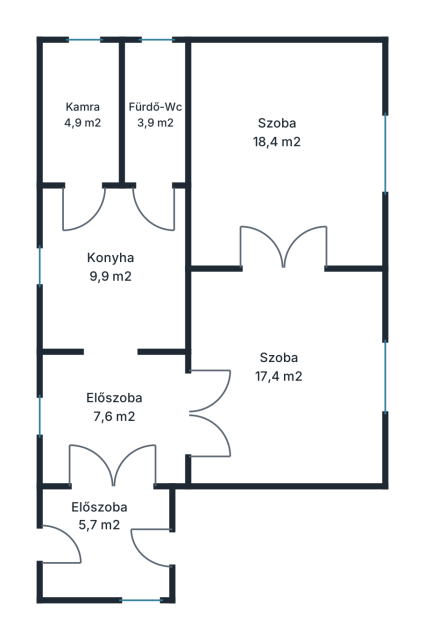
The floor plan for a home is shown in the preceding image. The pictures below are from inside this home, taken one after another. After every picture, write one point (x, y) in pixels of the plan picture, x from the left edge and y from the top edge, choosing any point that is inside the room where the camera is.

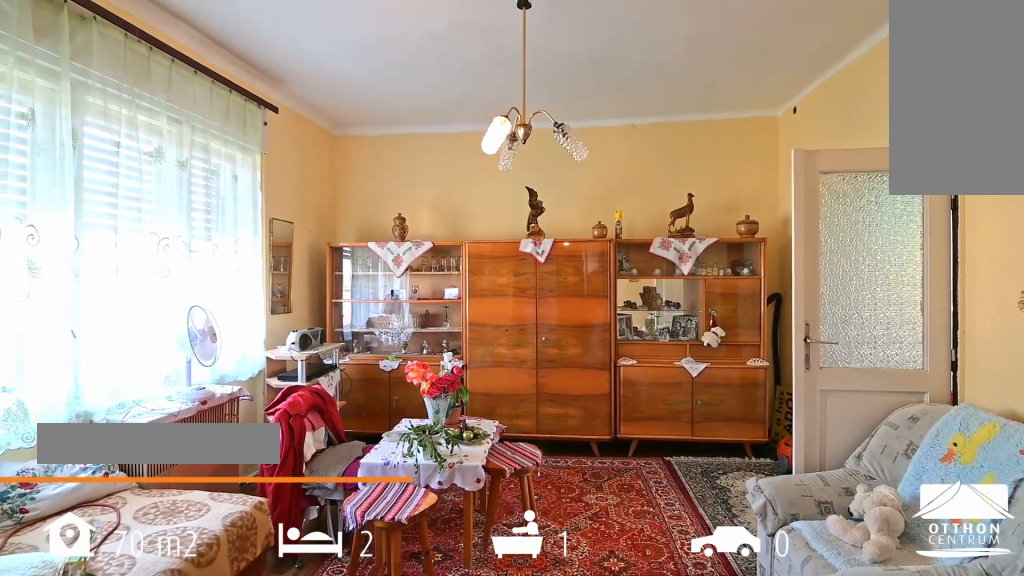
(287, 373)
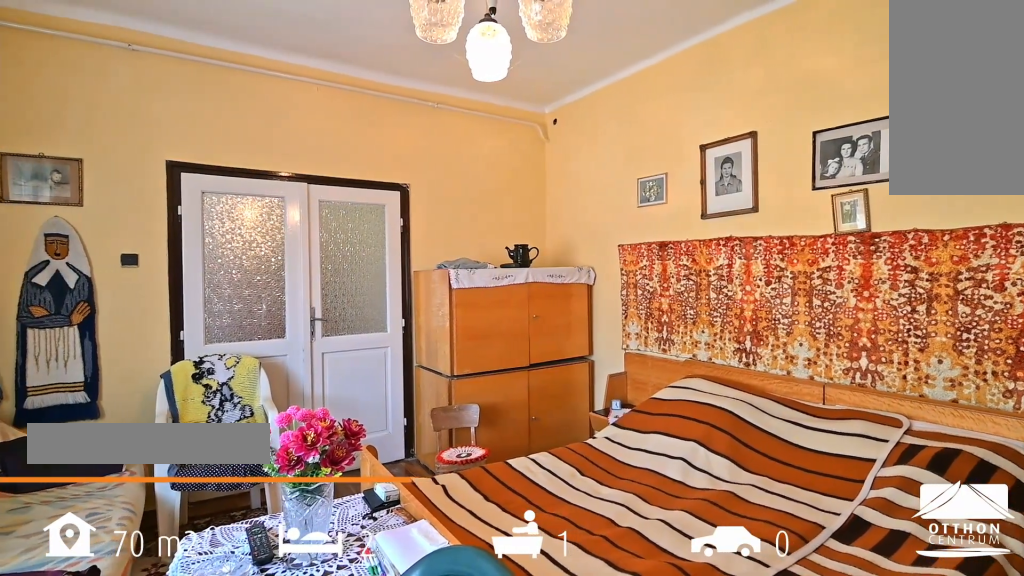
(287, 152)
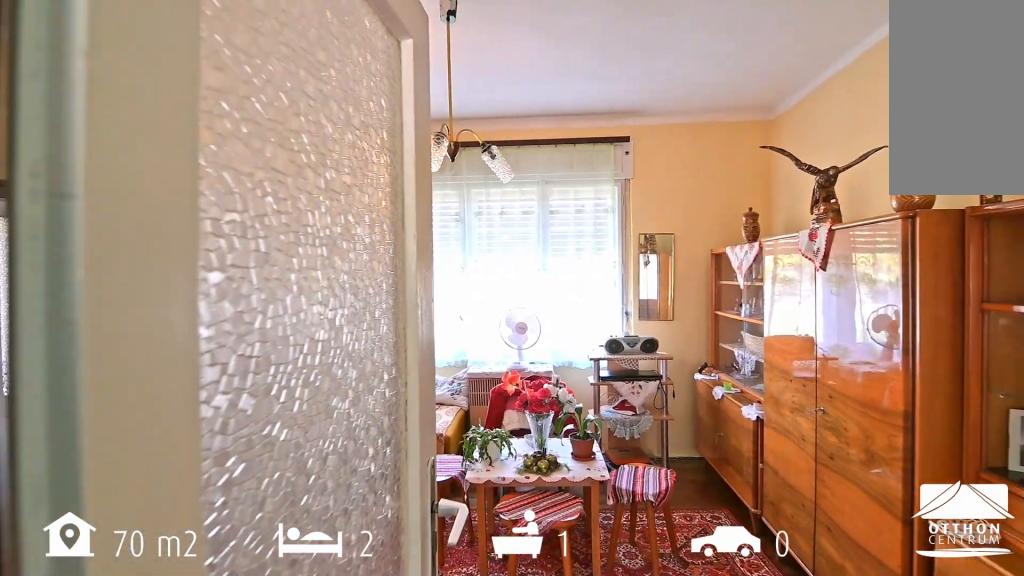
(287, 373)
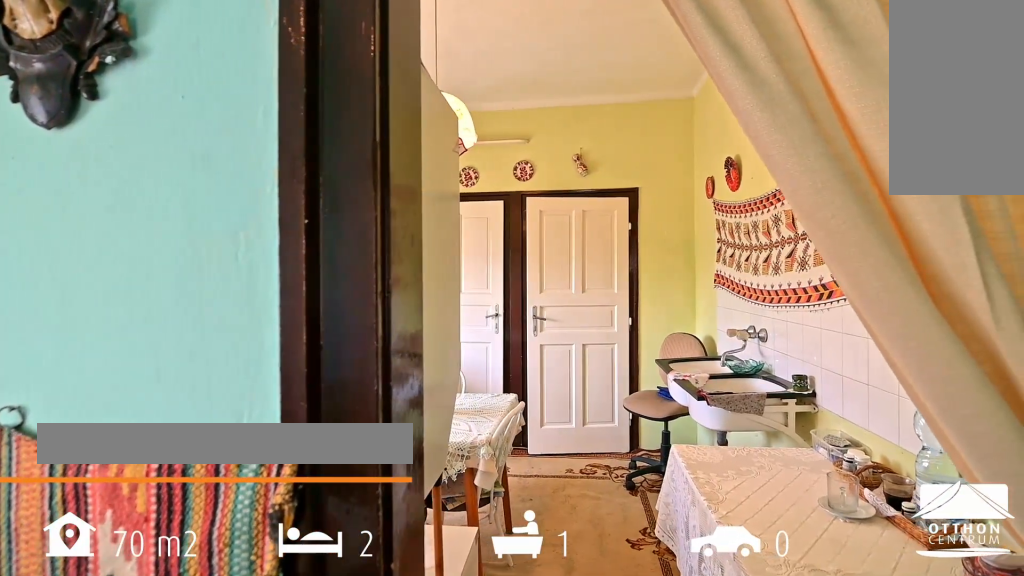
(116, 270)
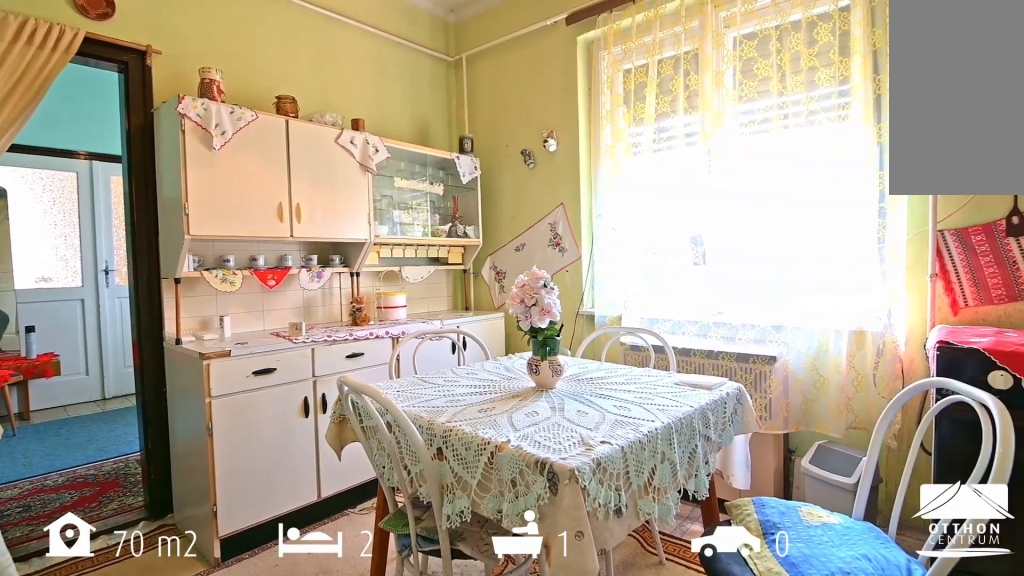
(116, 271)
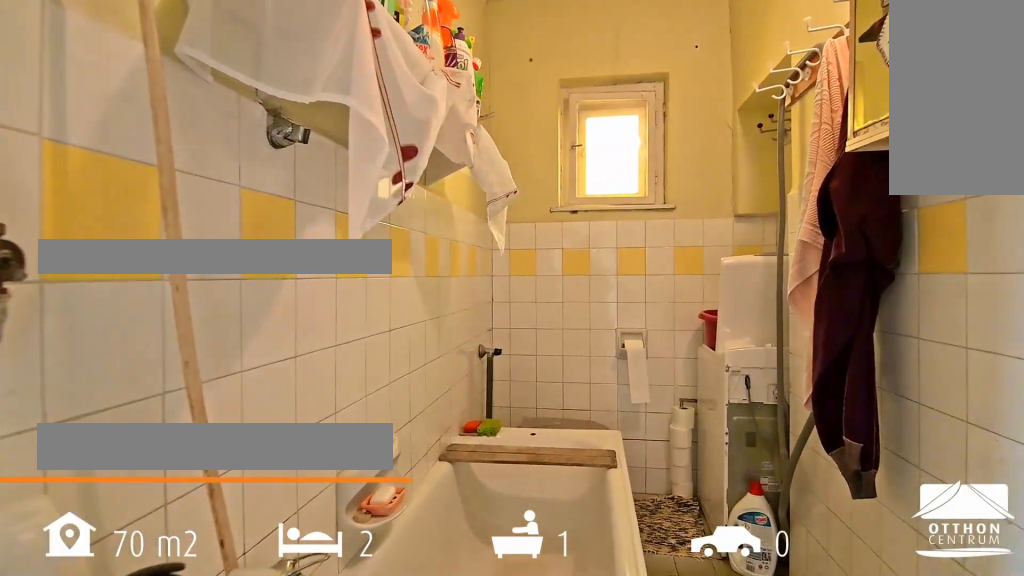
(149, 110)
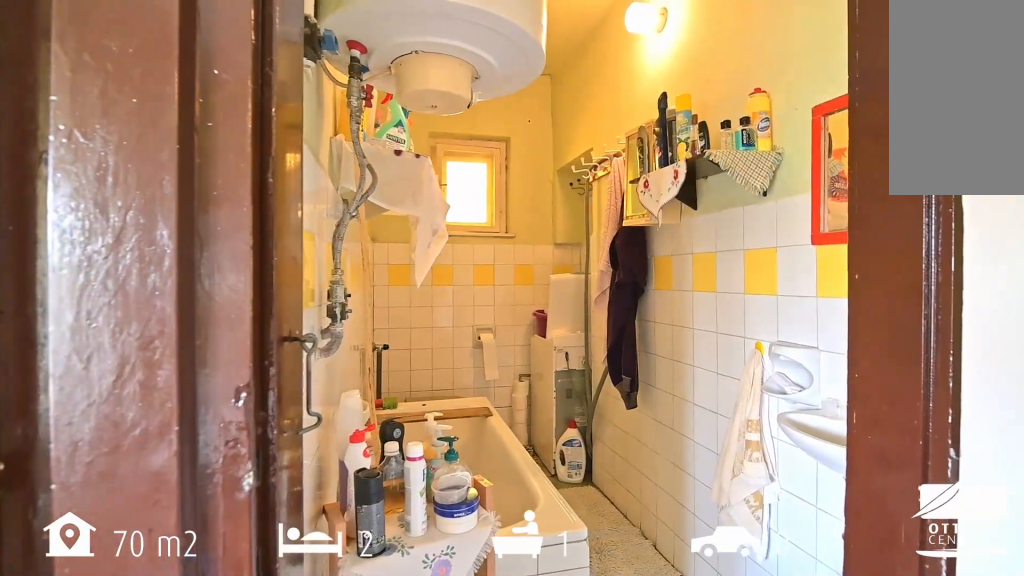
(149, 110)
